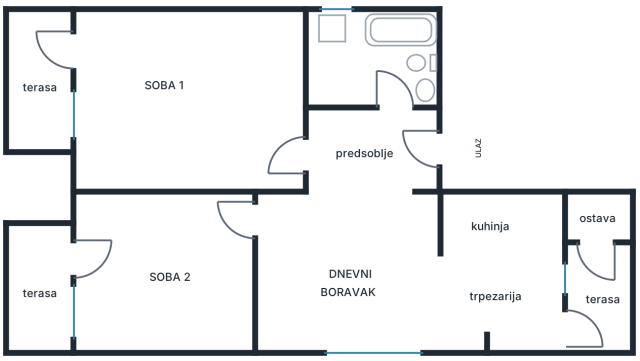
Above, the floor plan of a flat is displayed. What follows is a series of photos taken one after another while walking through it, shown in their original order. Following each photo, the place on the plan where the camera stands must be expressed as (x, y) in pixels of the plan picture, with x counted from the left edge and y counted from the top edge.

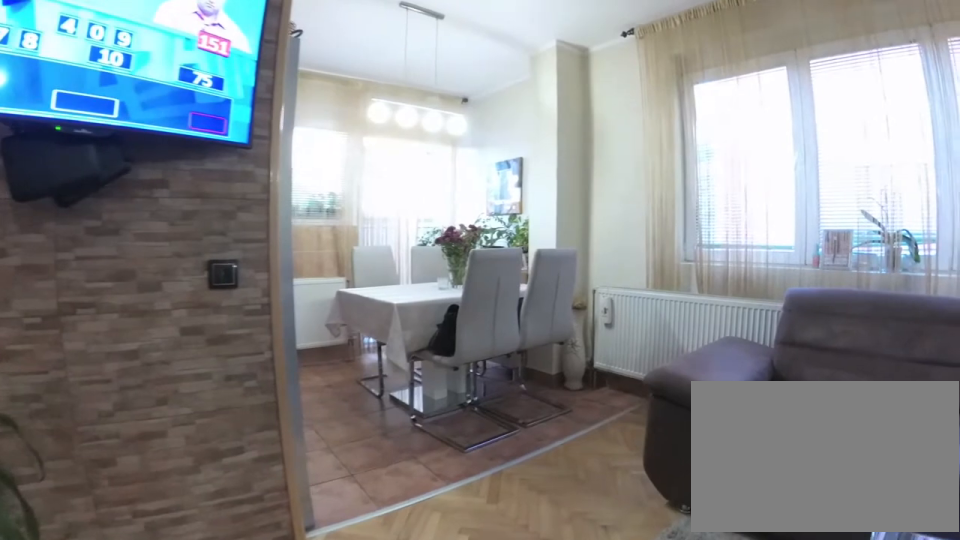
(325, 253)
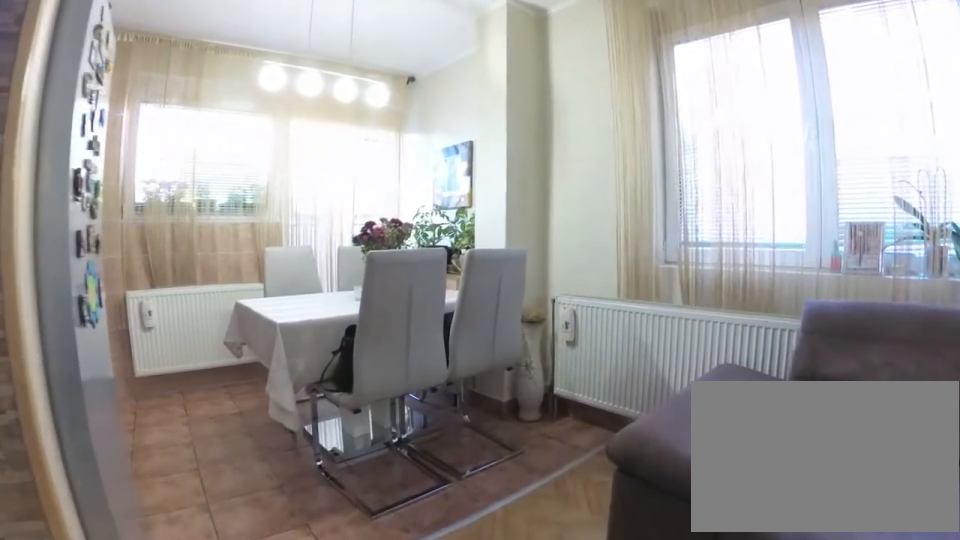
(352, 260)
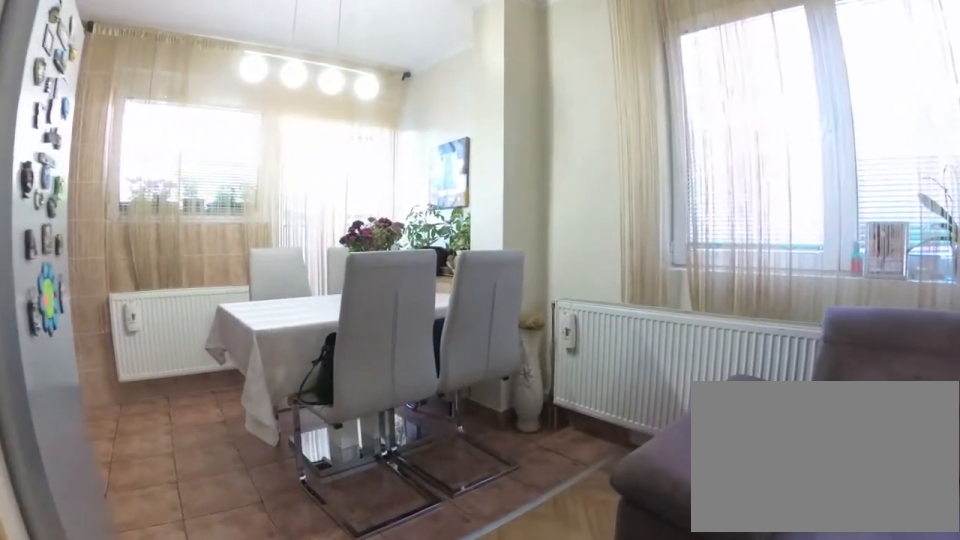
(358, 262)
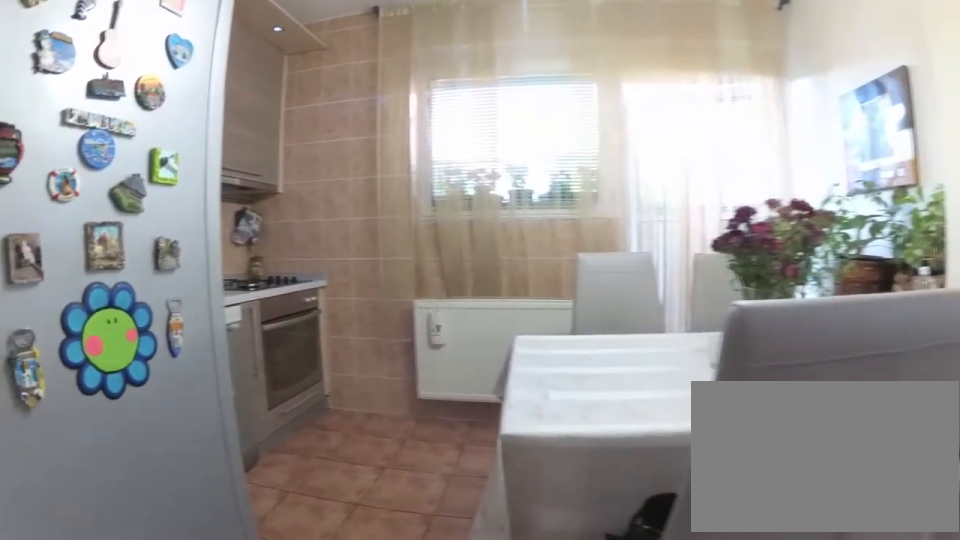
(409, 300)
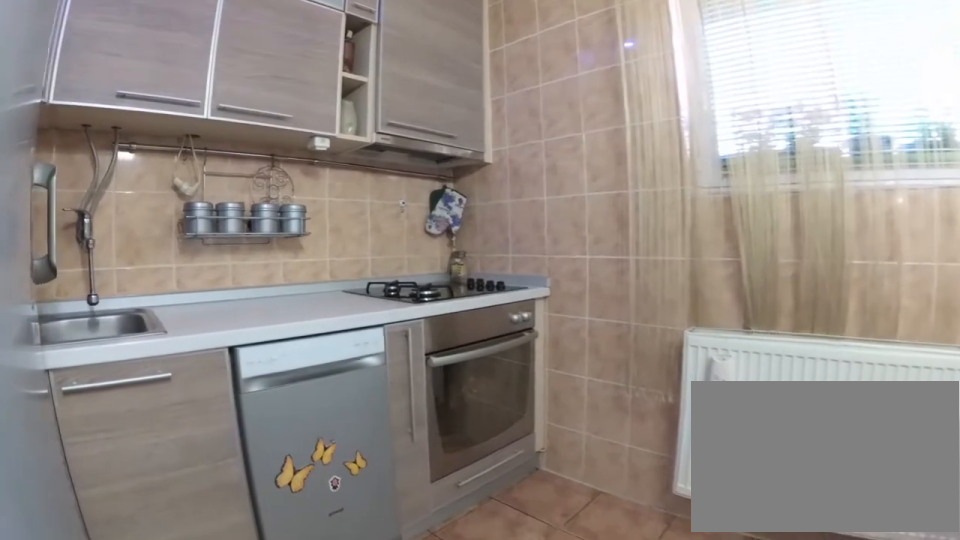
(445, 307)
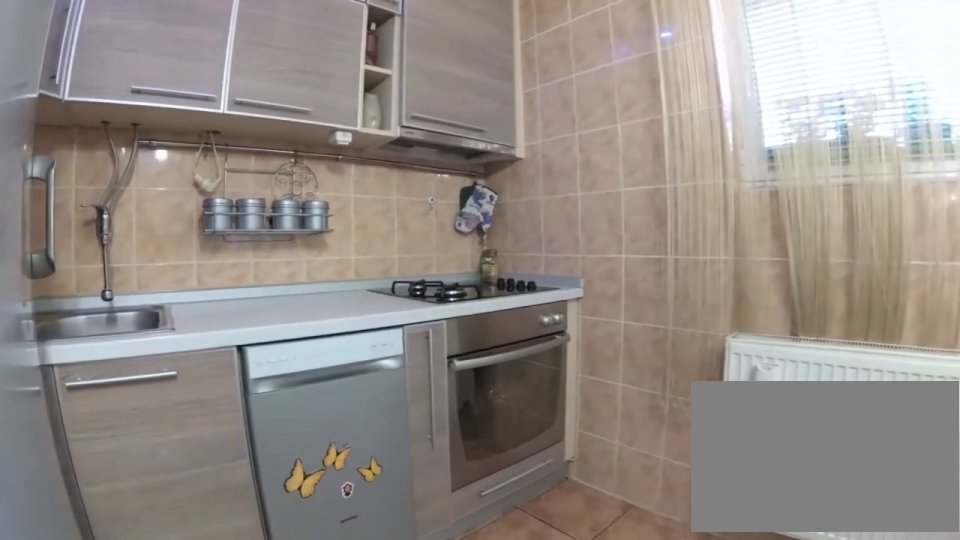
(451, 309)
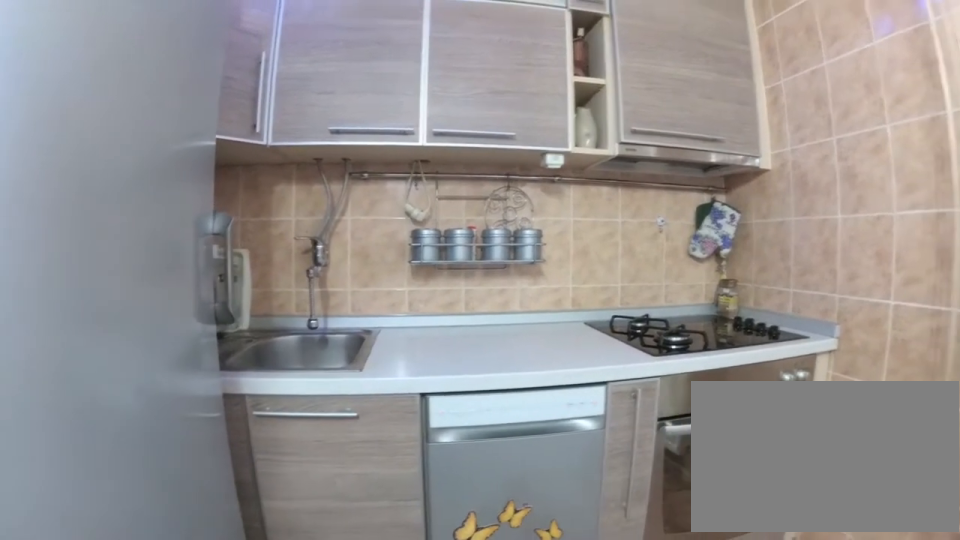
(497, 299)
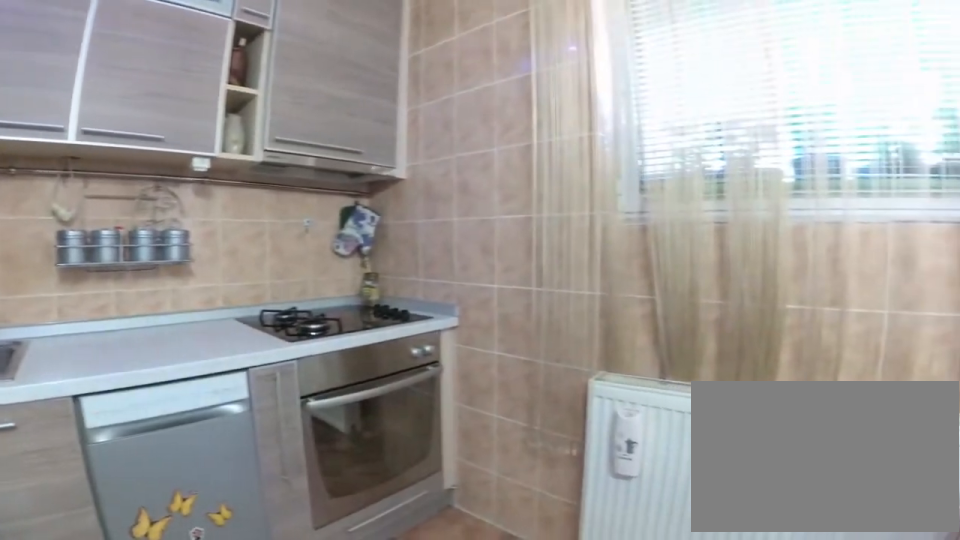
(498, 295)
